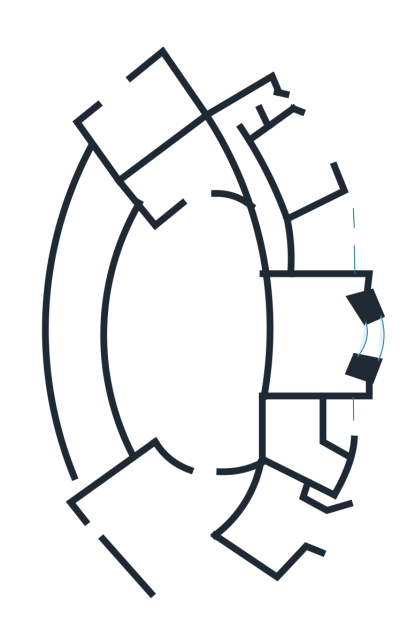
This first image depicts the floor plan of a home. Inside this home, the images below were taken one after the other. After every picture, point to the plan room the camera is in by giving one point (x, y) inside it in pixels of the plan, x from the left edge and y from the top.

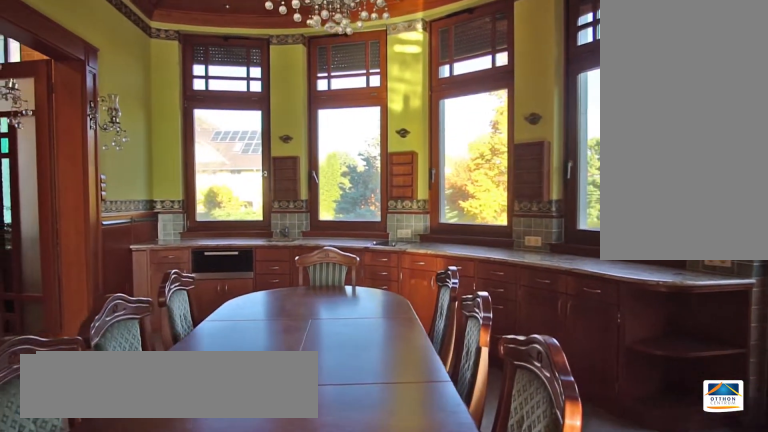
(280, 520)
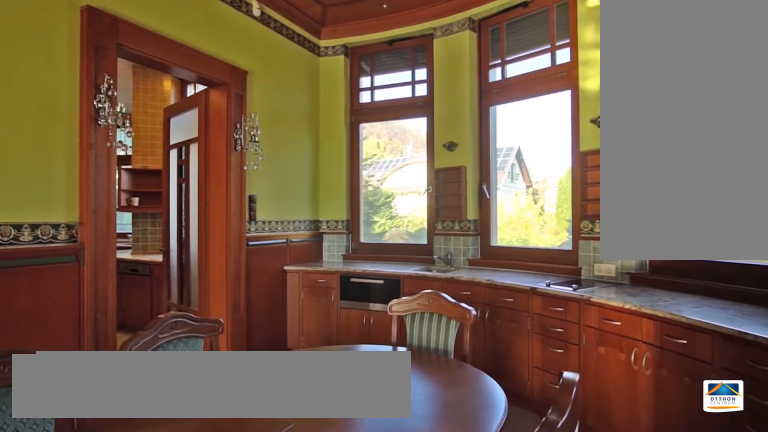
(280, 521)
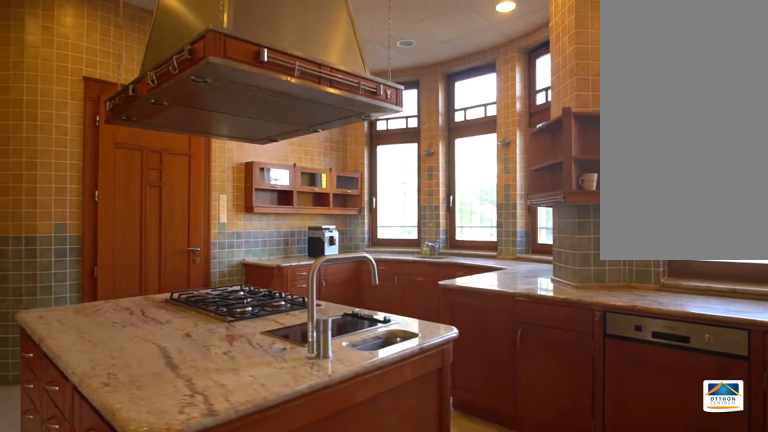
(309, 437)
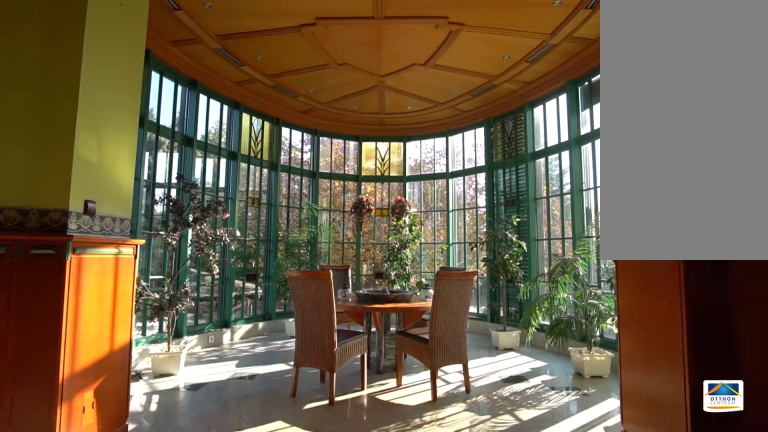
(185, 555)
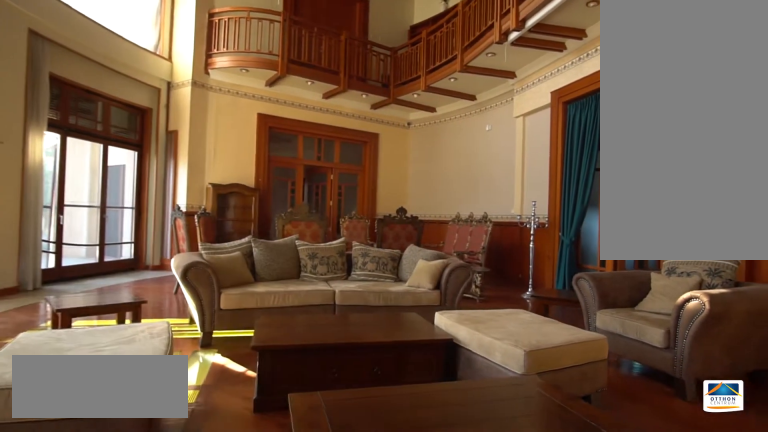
(208, 329)
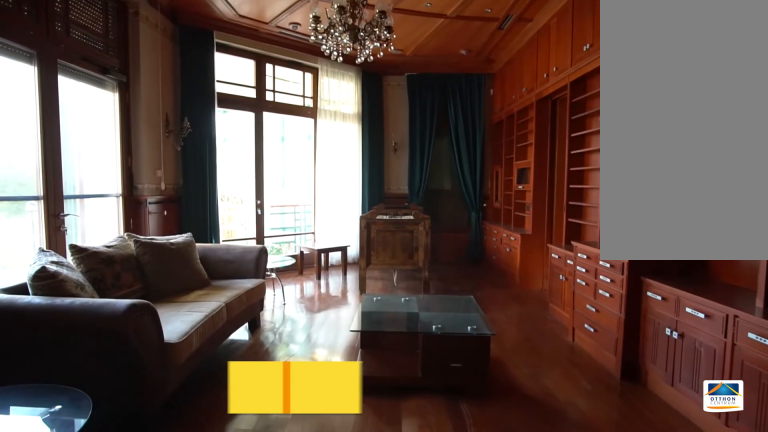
(196, 163)
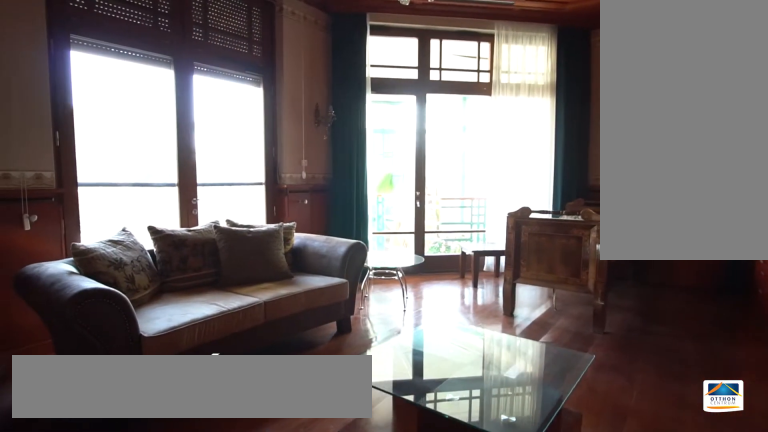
(196, 164)
